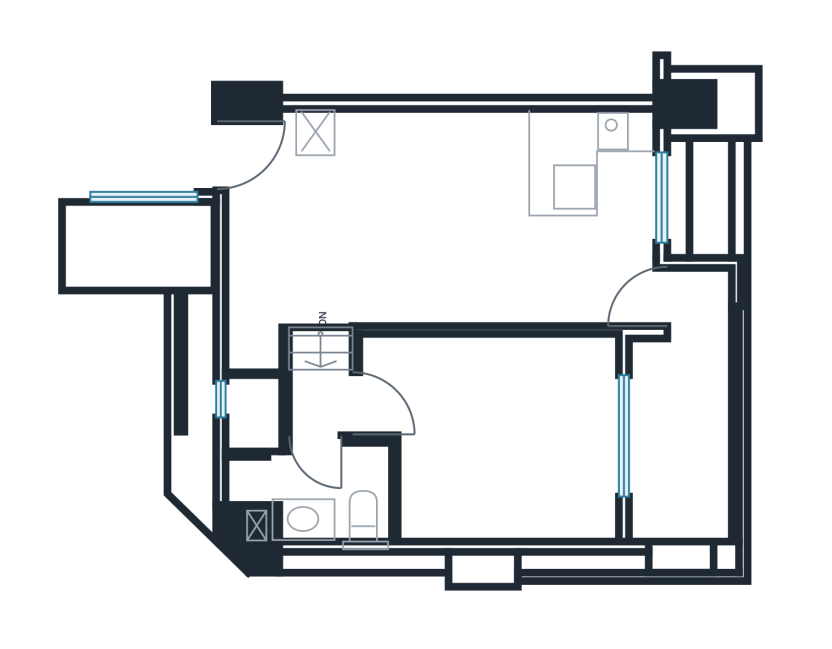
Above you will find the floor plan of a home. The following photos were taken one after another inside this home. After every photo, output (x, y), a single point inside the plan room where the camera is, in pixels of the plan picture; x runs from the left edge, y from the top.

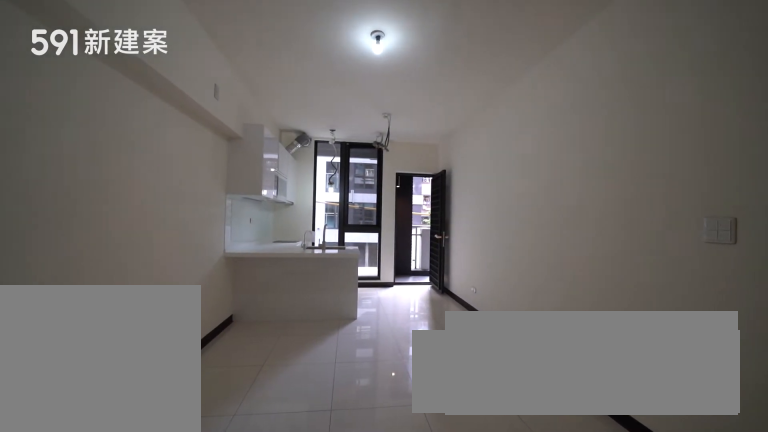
(381, 231)
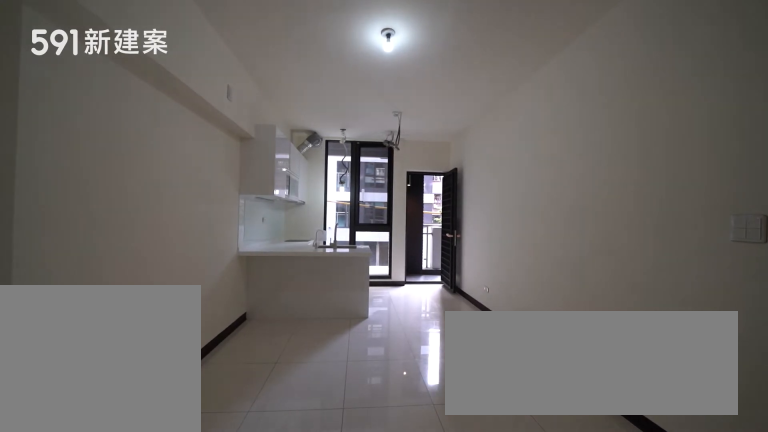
(381, 231)
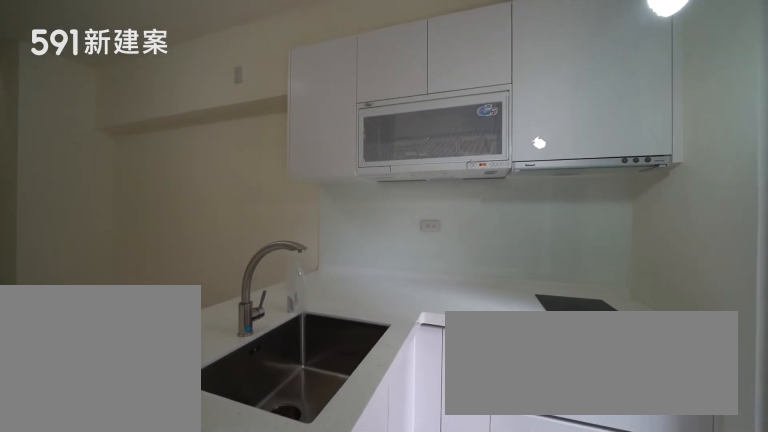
(585, 187)
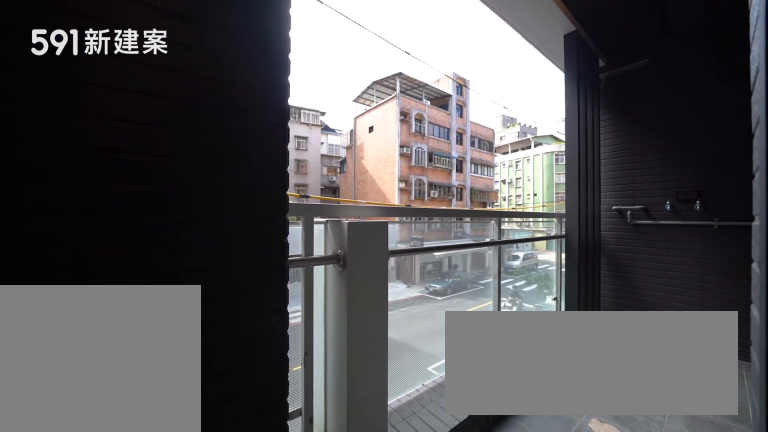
(683, 418)
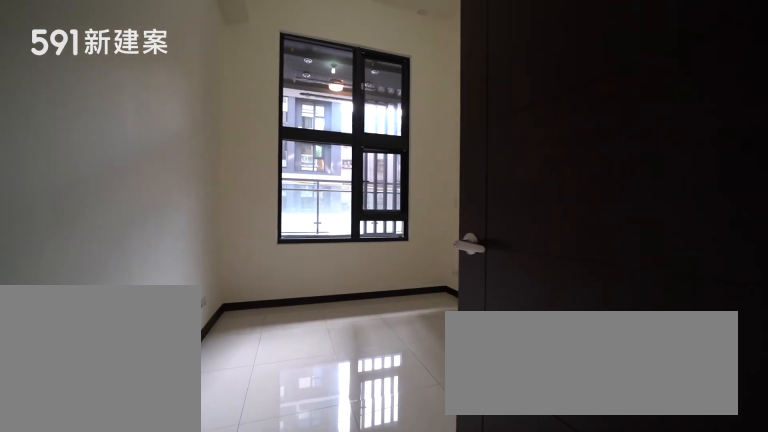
(499, 436)
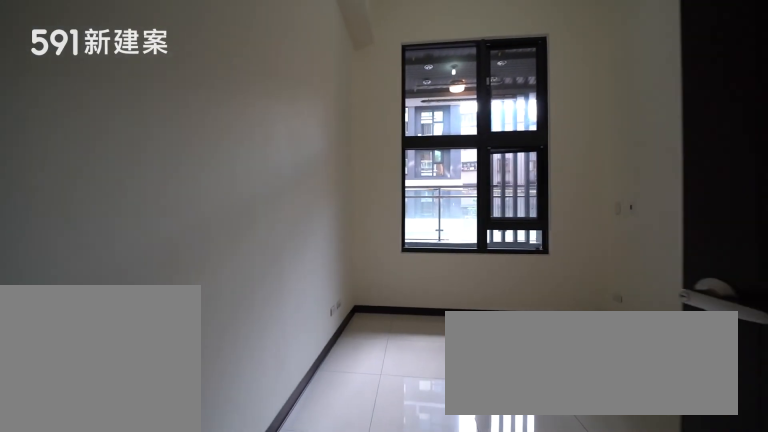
(499, 436)
